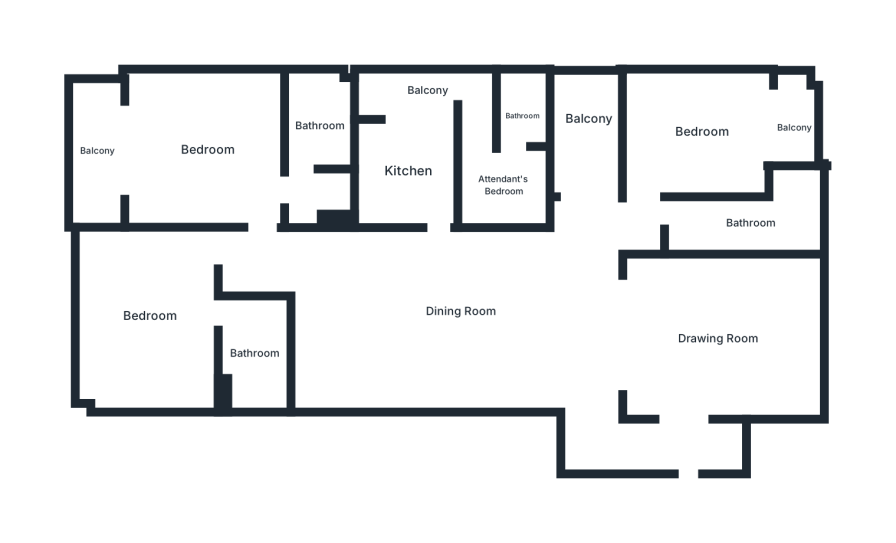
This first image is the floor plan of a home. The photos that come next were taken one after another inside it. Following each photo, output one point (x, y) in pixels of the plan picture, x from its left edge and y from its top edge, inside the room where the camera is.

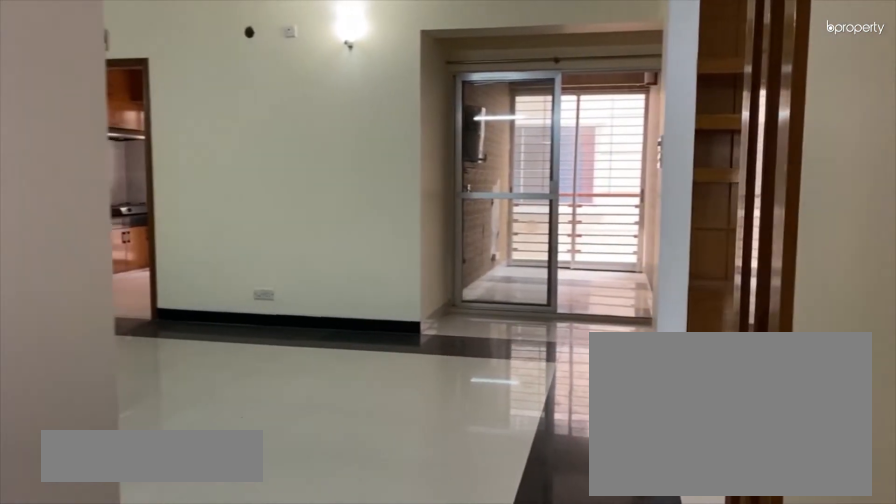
(592, 373)
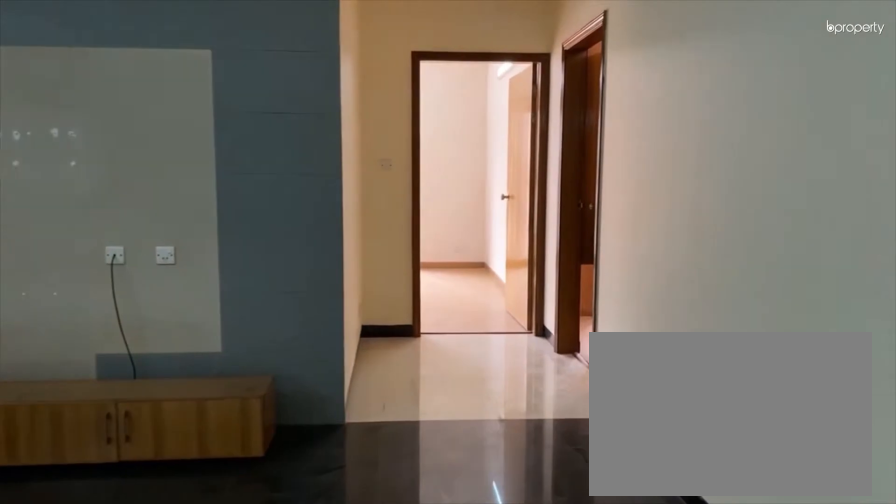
(457, 312)
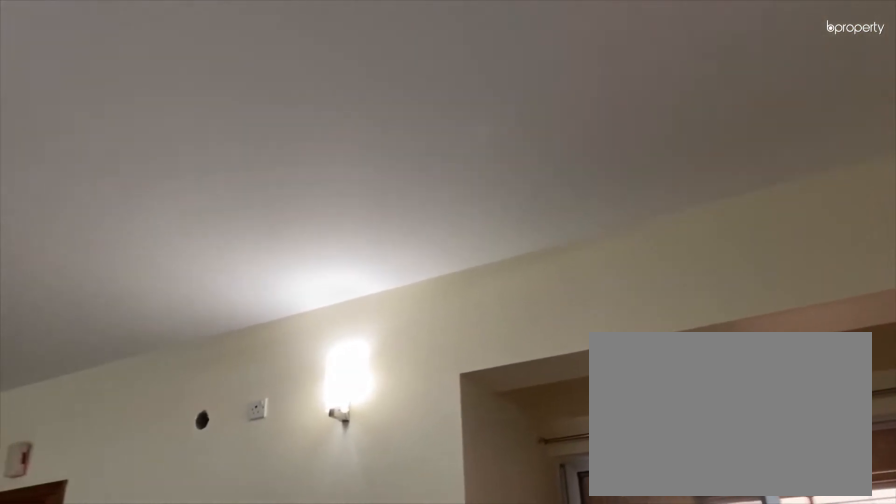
(457, 311)
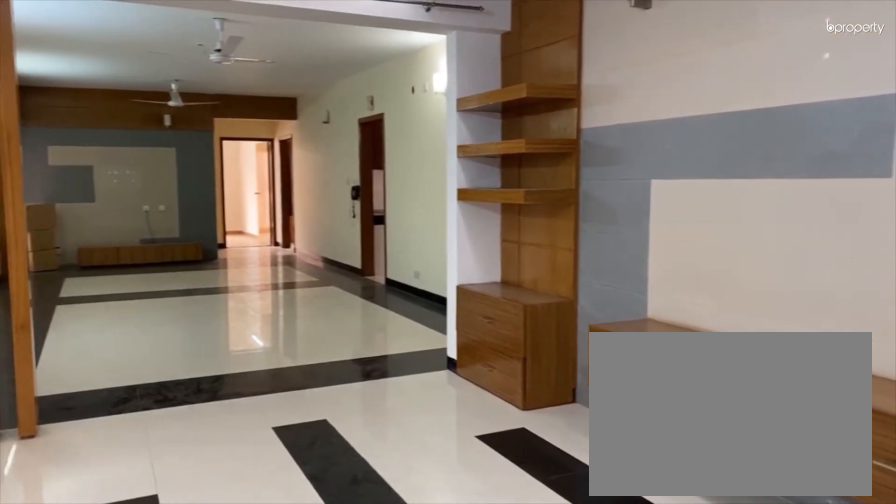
(730, 336)
